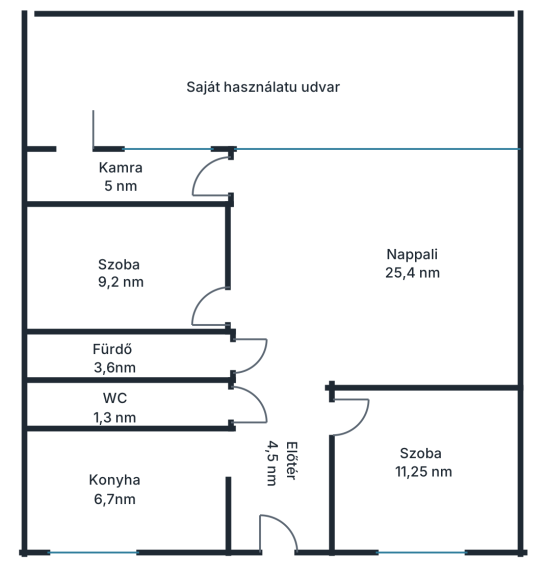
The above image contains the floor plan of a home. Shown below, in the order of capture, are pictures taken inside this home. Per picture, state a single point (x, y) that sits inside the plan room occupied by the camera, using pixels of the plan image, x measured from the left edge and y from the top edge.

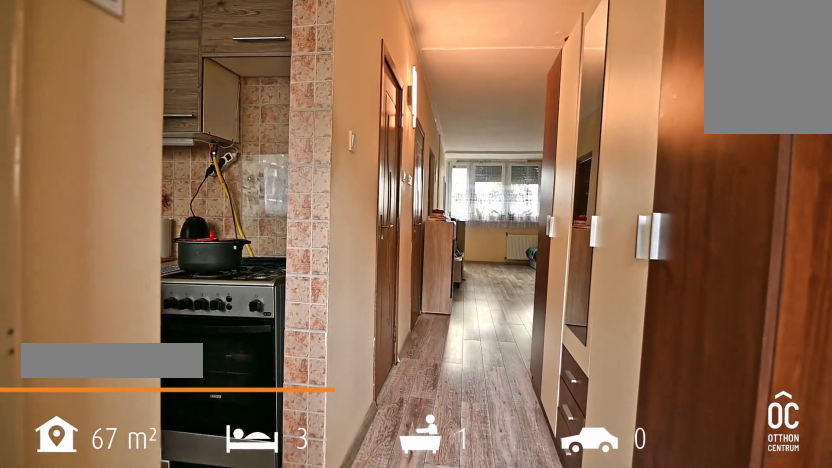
(283, 495)
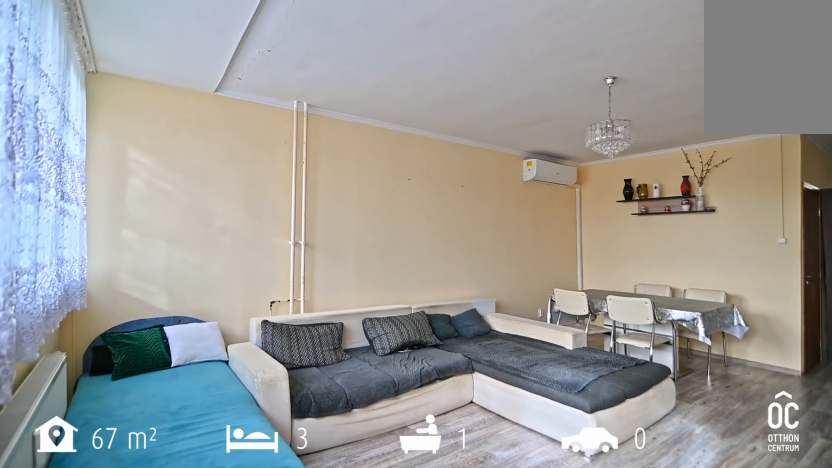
(383, 235)
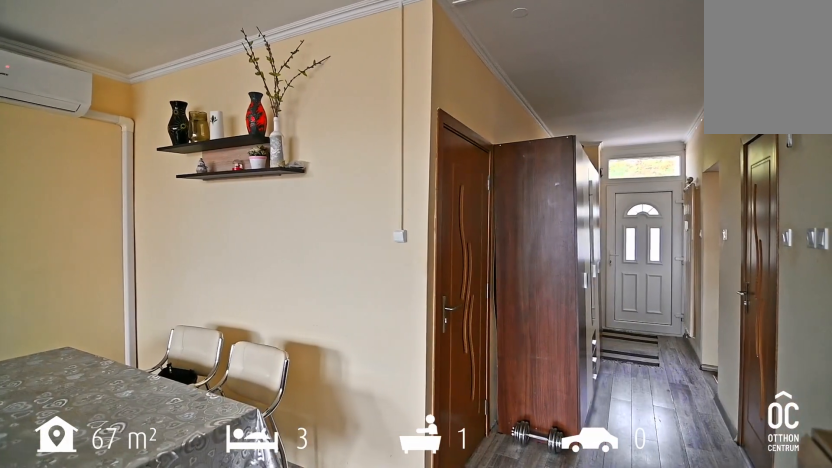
(383, 235)
